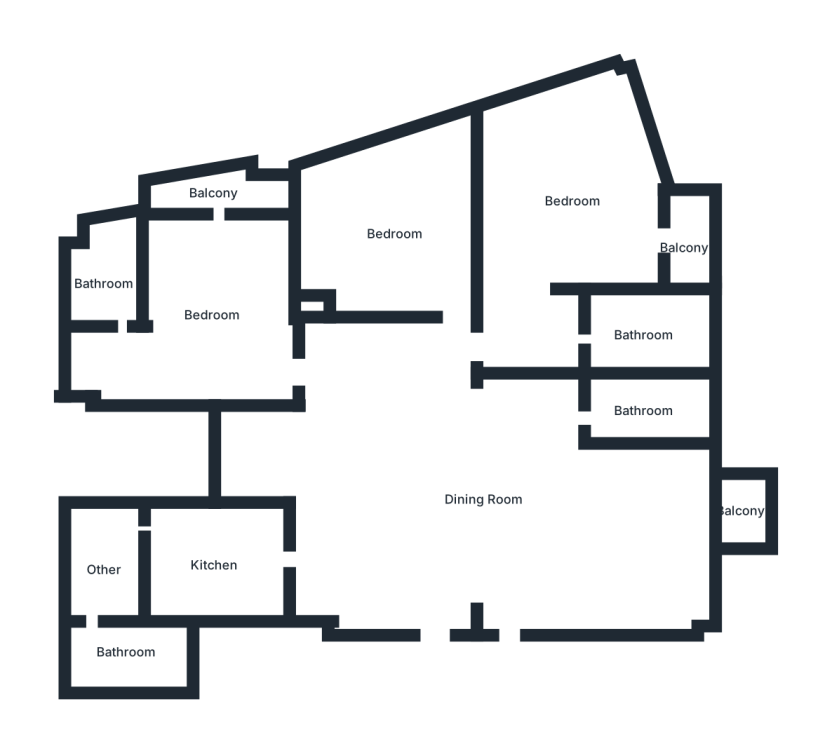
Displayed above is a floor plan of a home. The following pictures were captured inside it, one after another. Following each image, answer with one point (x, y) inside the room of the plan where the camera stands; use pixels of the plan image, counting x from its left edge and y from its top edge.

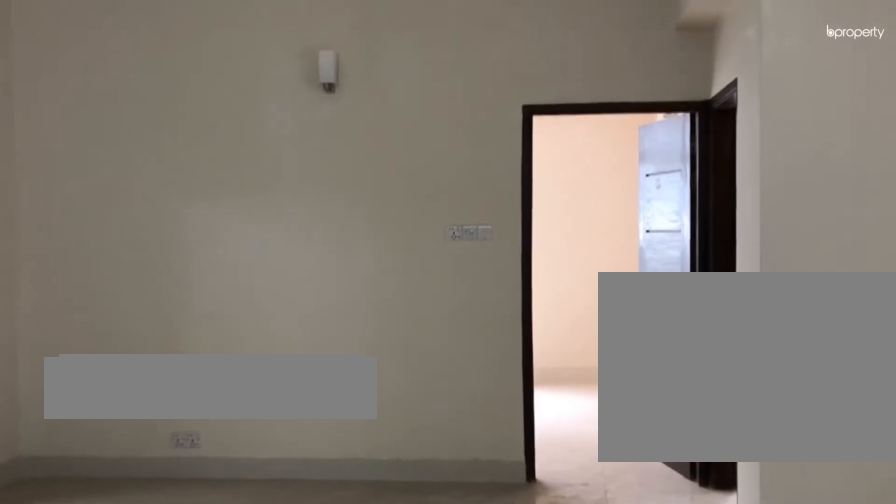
(481, 500)
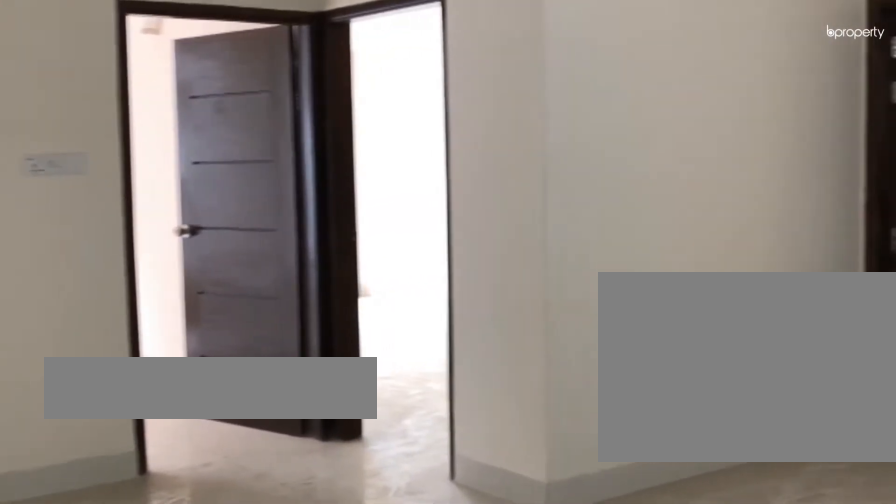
(481, 500)
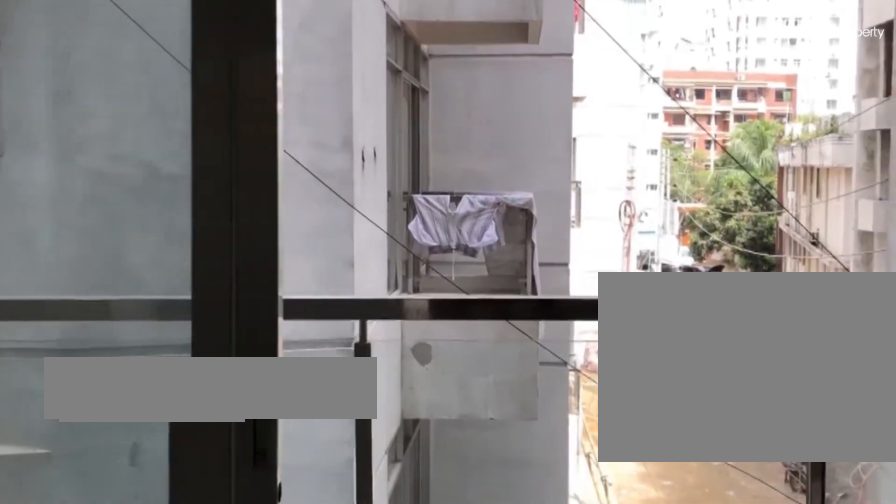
(739, 512)
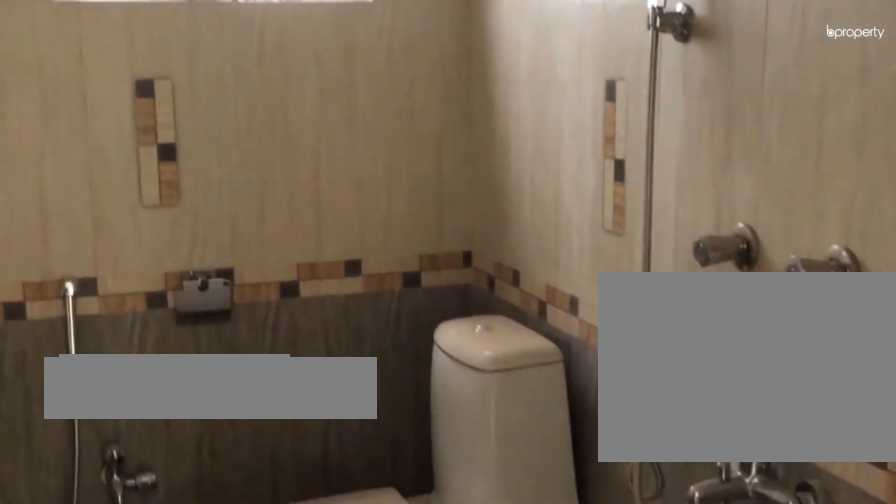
(641, 412)
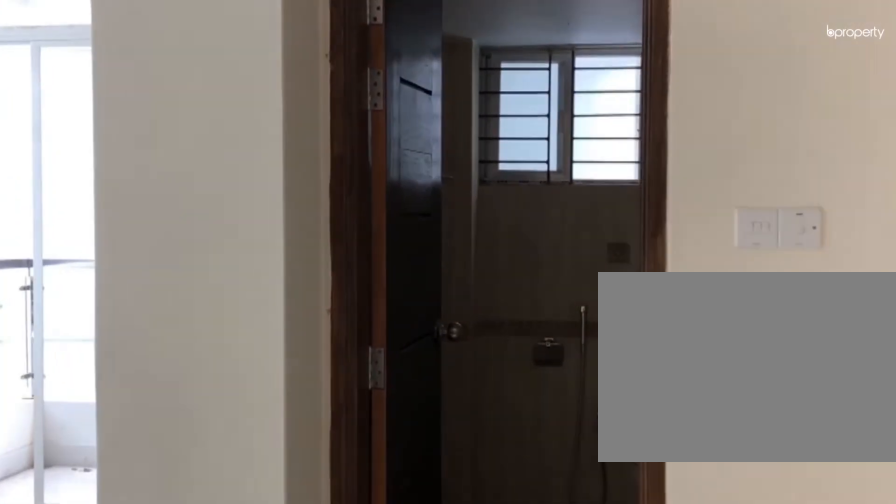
(514, 342)
